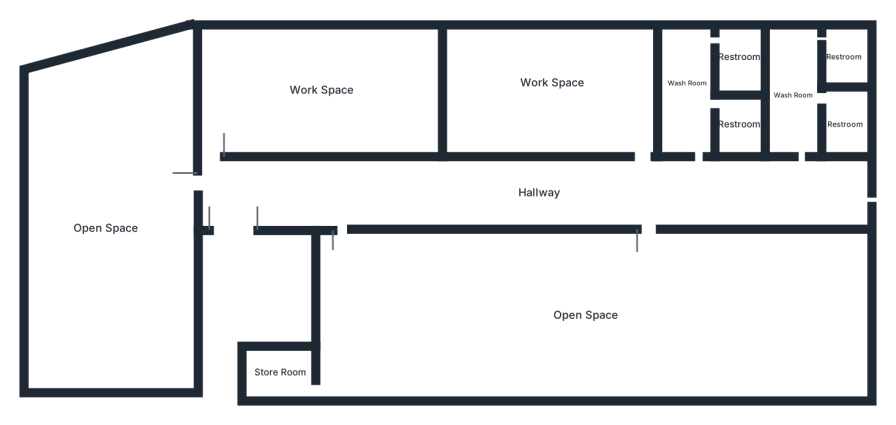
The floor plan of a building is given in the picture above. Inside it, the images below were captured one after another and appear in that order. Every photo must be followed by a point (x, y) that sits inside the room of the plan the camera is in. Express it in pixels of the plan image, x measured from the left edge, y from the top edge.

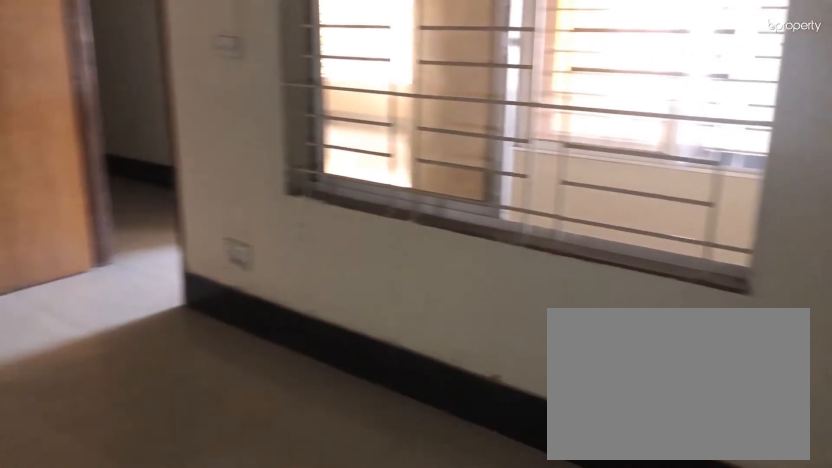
(548, 82)
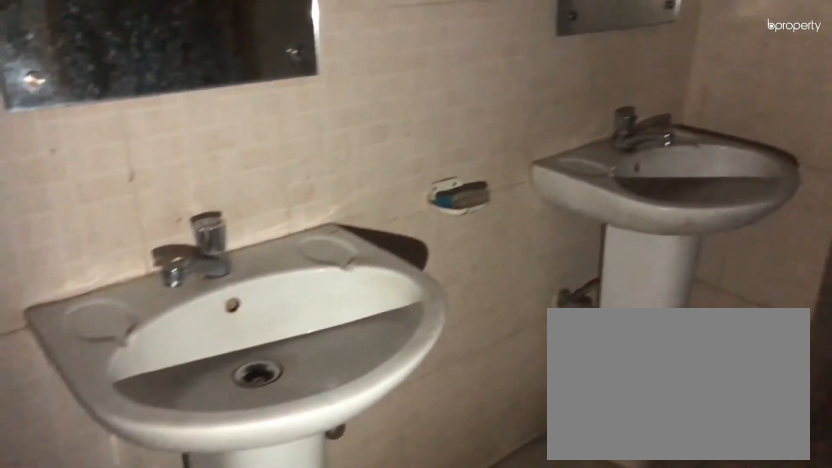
(687, 82)
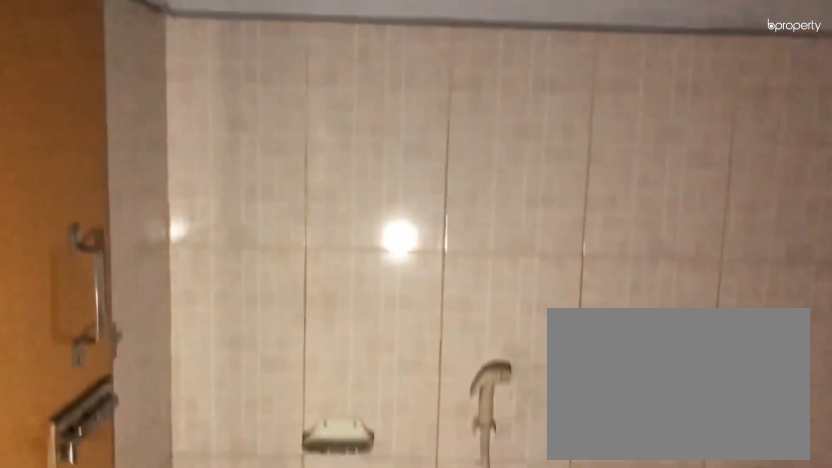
(739, 53)
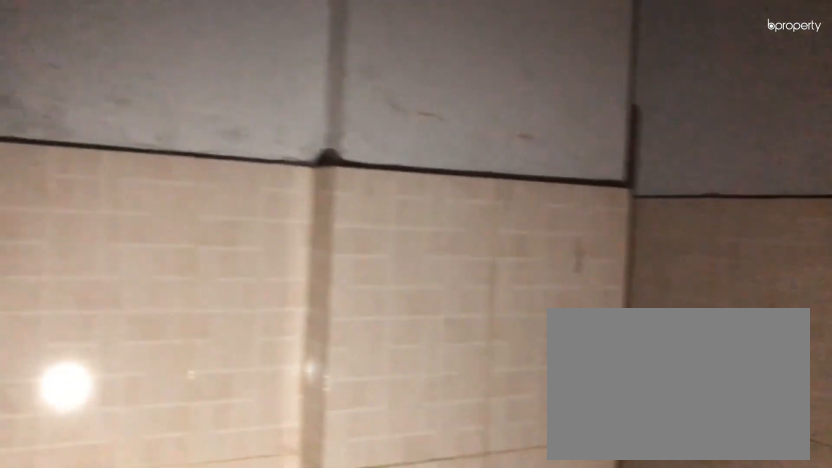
(845, 53)
